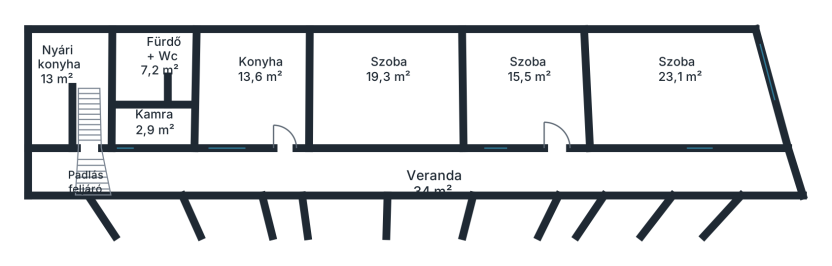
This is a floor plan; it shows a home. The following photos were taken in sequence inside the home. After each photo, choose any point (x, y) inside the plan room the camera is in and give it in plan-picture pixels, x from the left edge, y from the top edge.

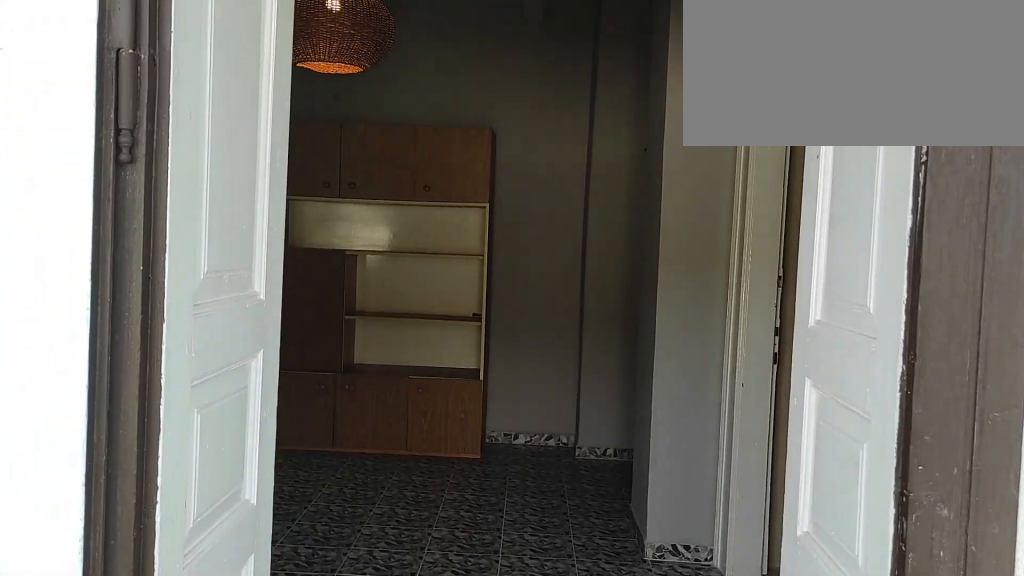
(566, 174)
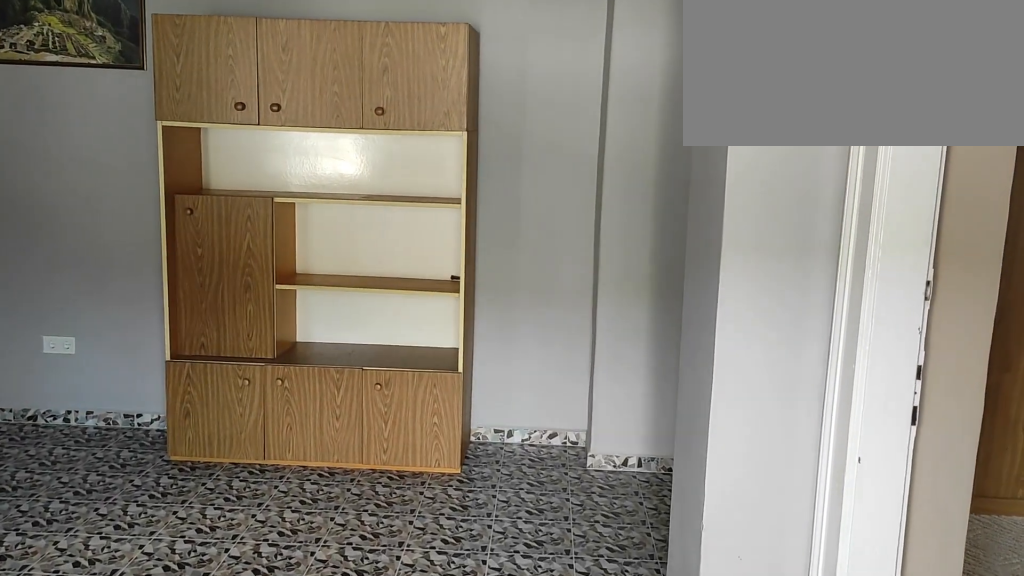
(527, 56)
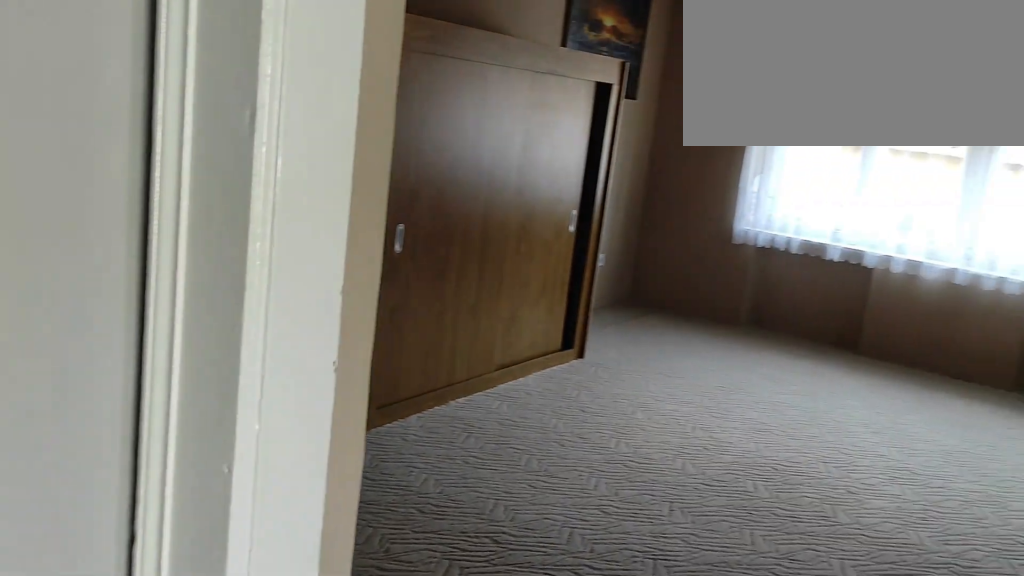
(527, 56)
